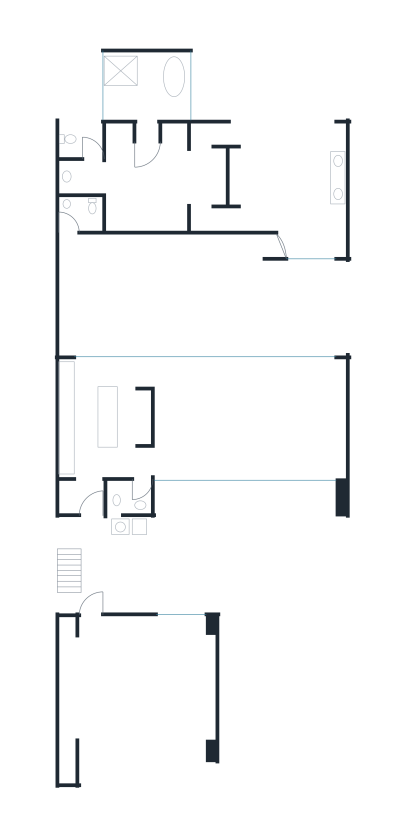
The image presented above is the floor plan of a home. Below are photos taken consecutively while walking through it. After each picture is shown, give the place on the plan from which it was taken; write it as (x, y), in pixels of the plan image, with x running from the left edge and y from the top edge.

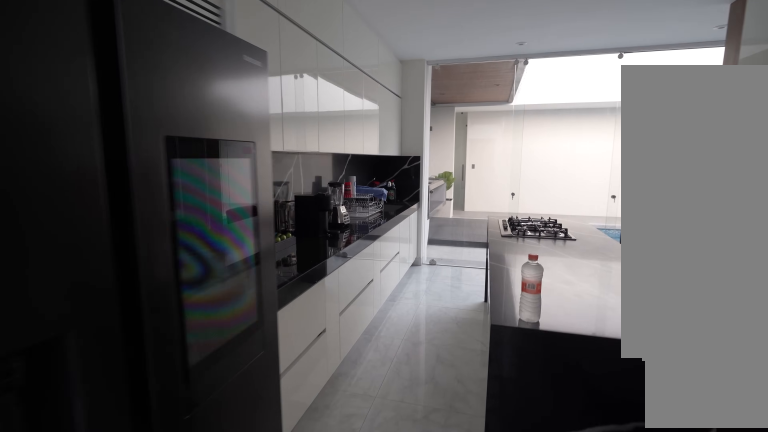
(141, 458)
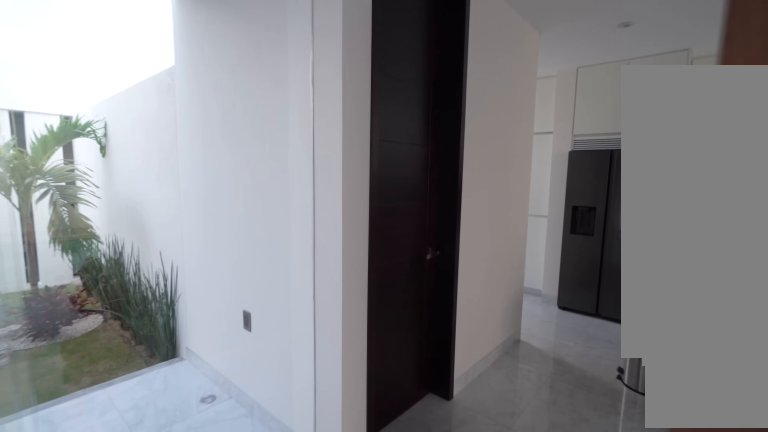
(241, 402)
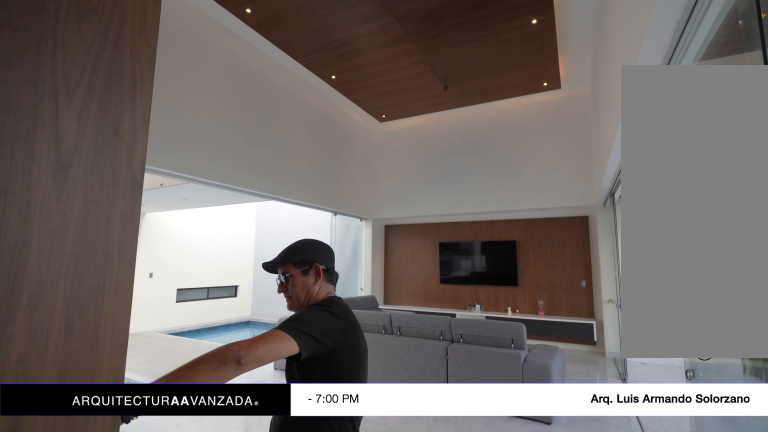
(165, 449)
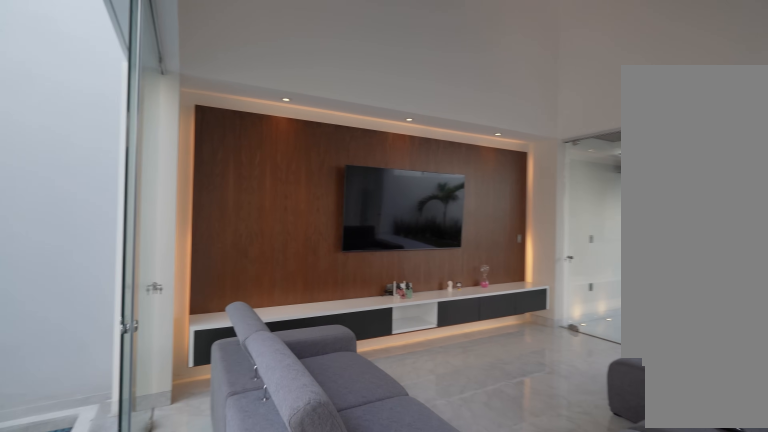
(261, 375)
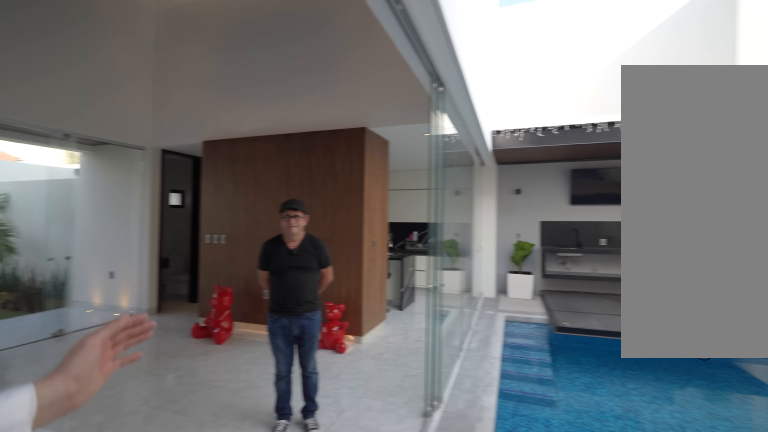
(253, 320)
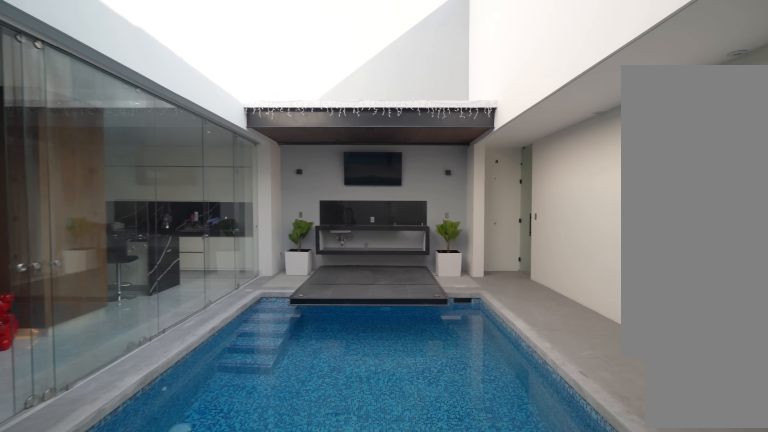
(249, 307)
